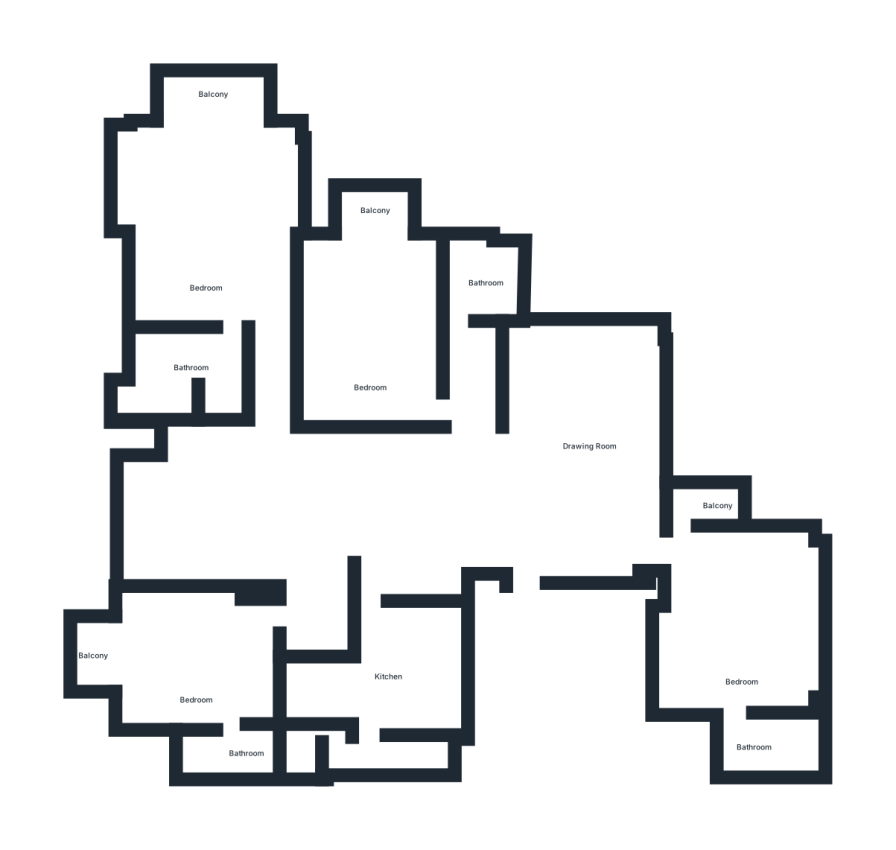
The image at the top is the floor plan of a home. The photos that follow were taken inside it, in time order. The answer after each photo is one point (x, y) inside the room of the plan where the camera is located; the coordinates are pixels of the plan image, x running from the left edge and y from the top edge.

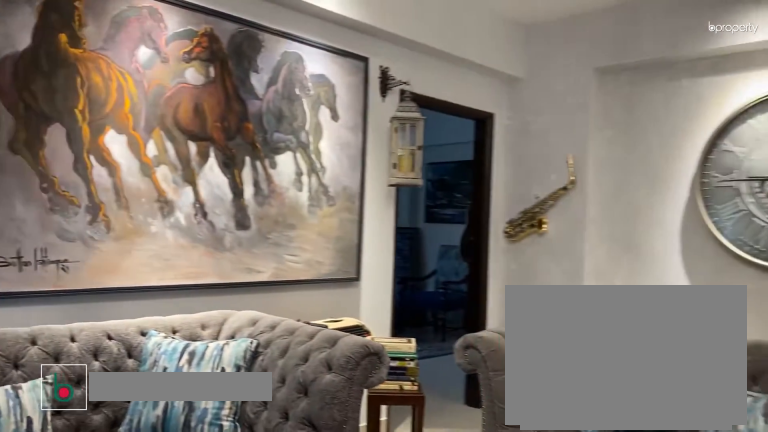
(591, 442)
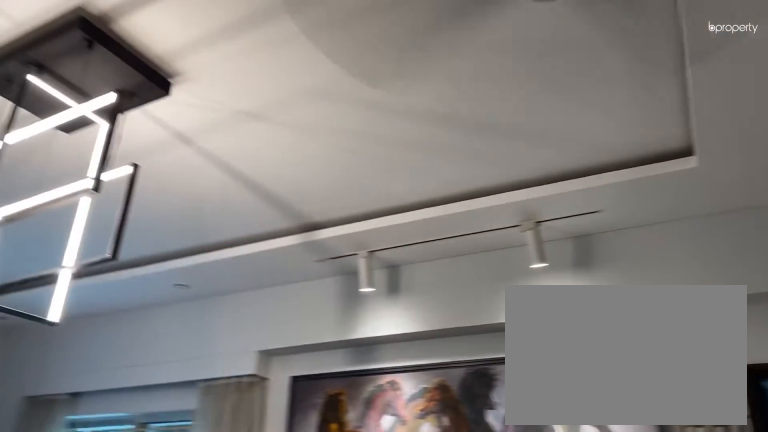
(591, 442)
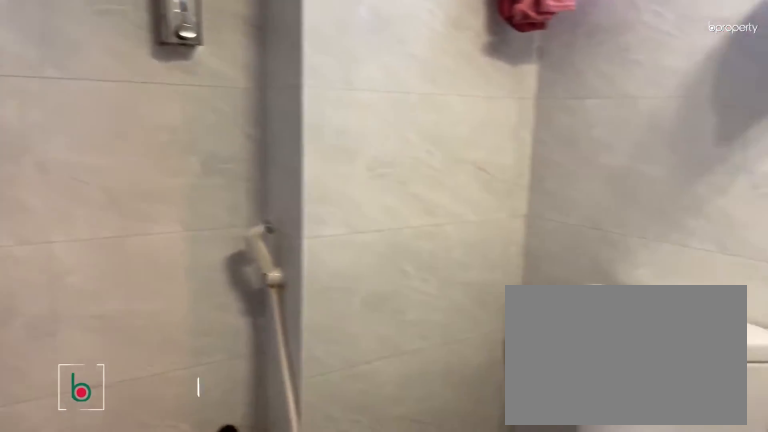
(486, 271)
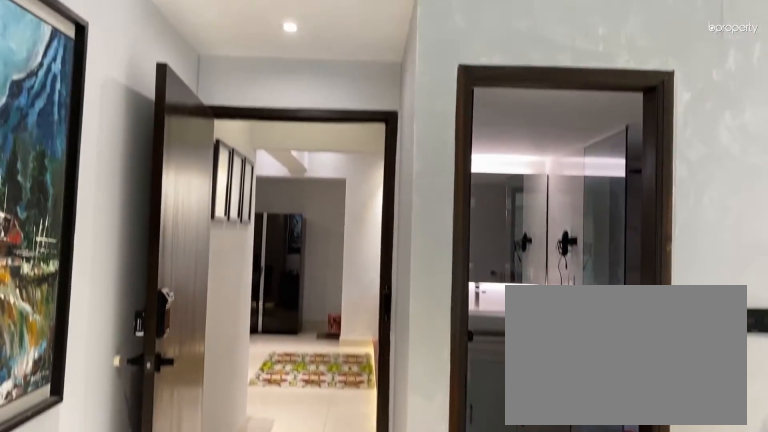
(209, 264)
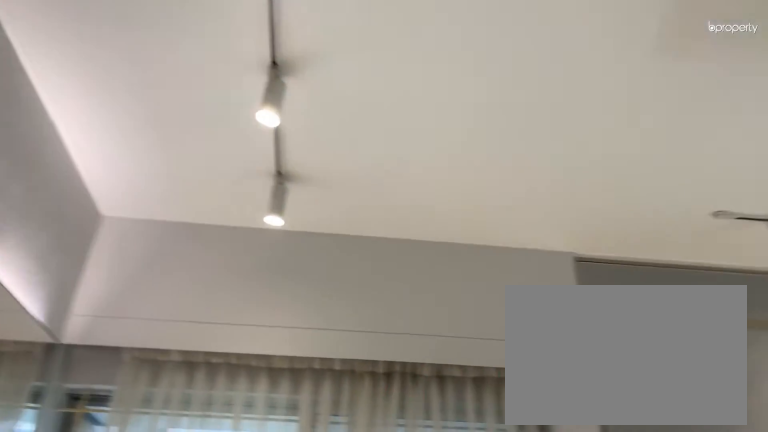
(209, 264)
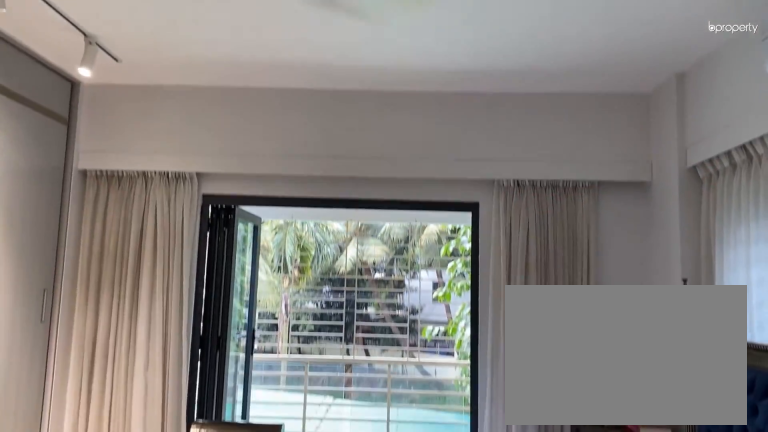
(209, 264)
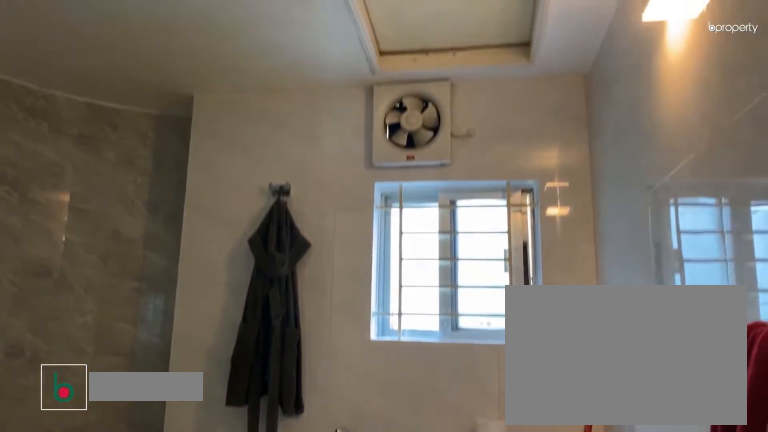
(188, 369)
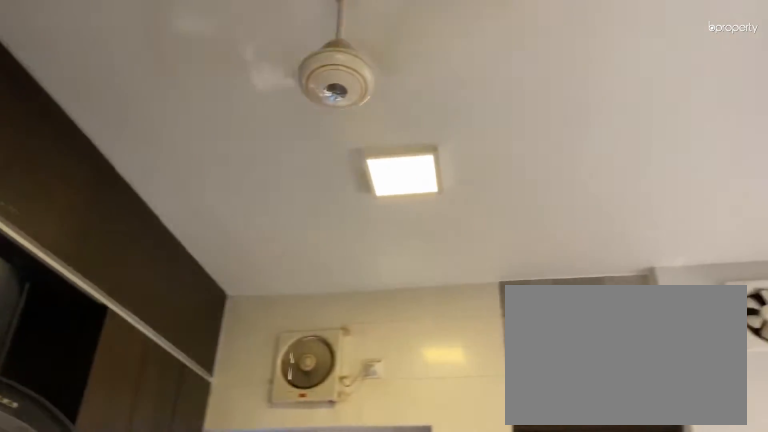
(392, 668)
